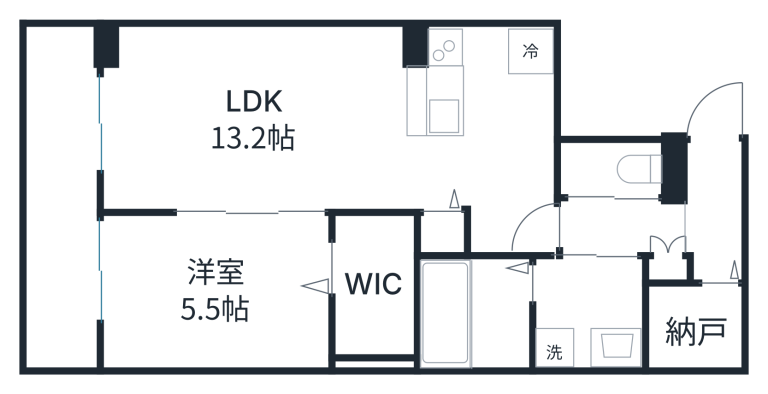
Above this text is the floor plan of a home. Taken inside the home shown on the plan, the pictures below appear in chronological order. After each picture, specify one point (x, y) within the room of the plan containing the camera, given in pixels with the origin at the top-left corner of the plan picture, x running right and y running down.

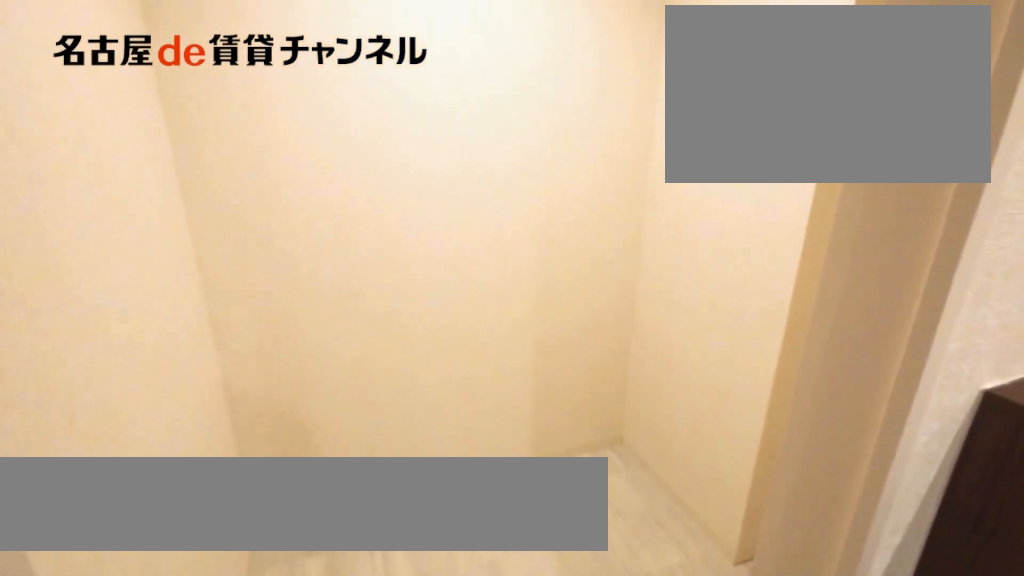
(693, 325)
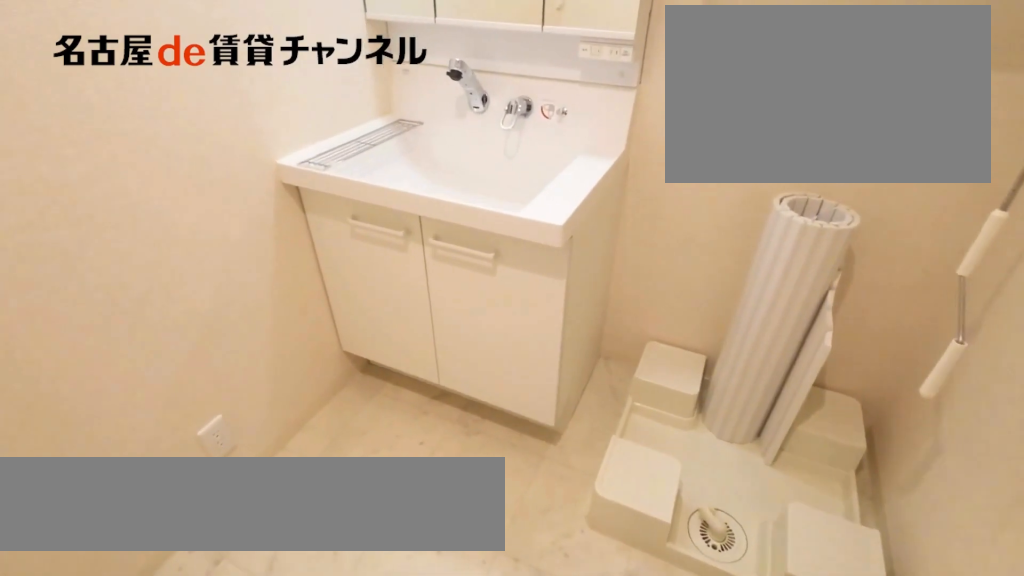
(587, 311)
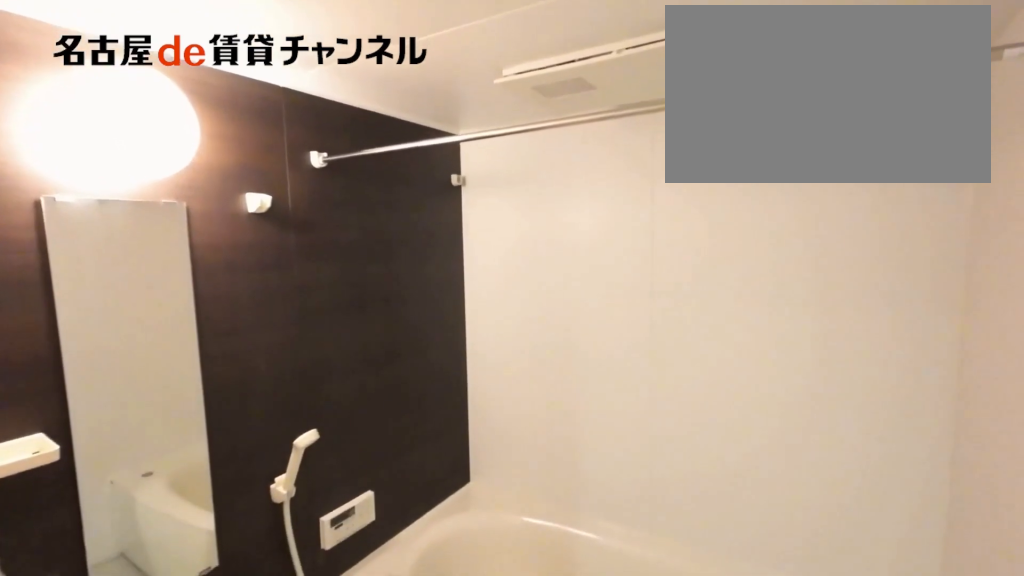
(472, 312)
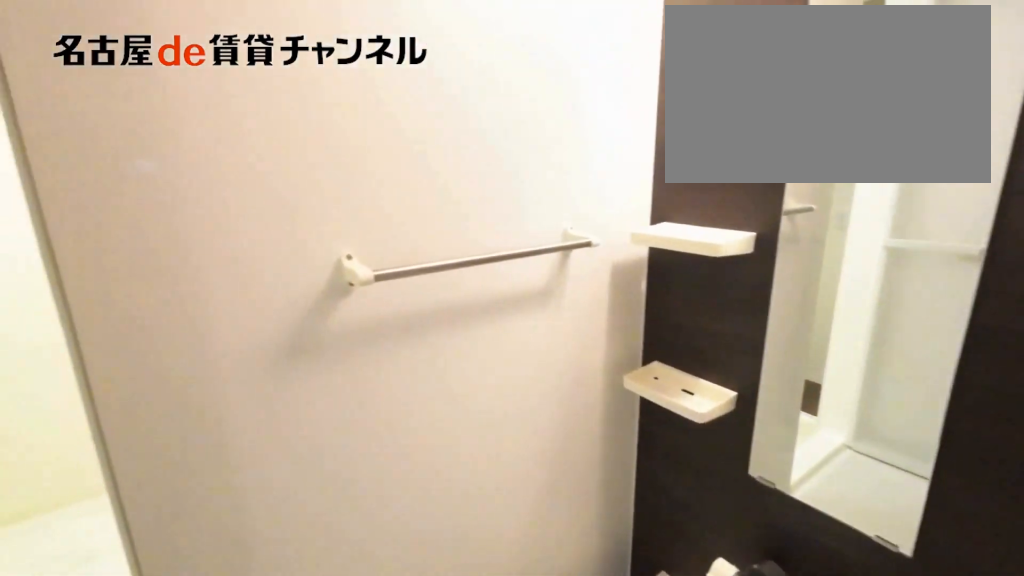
(472, 312)
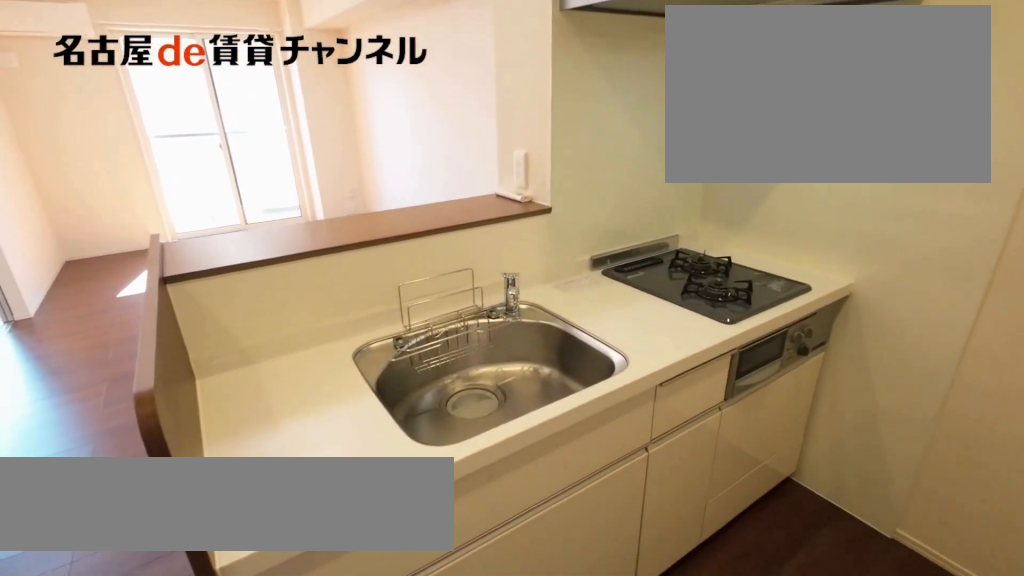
(438, 89)
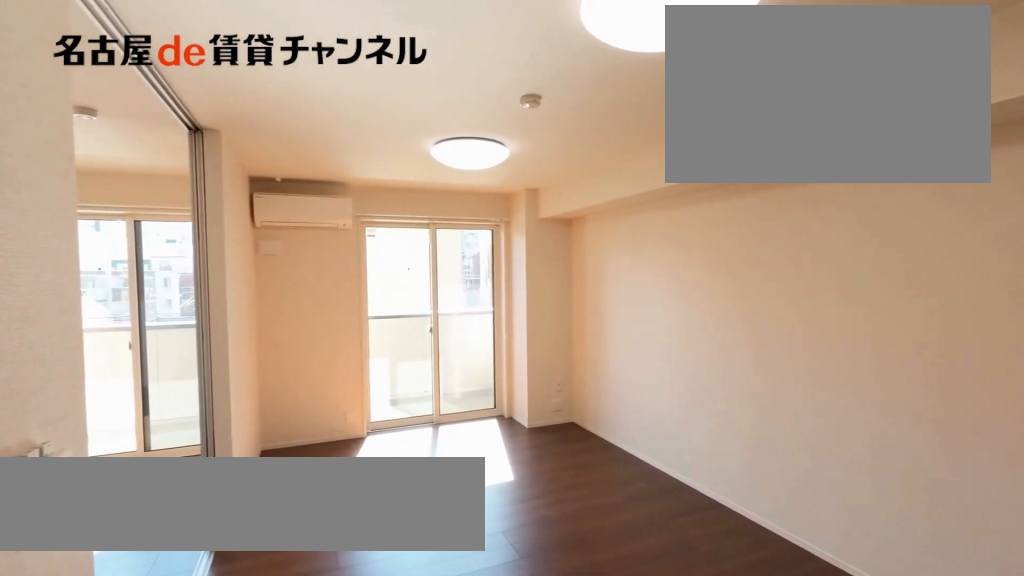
(296, 126)
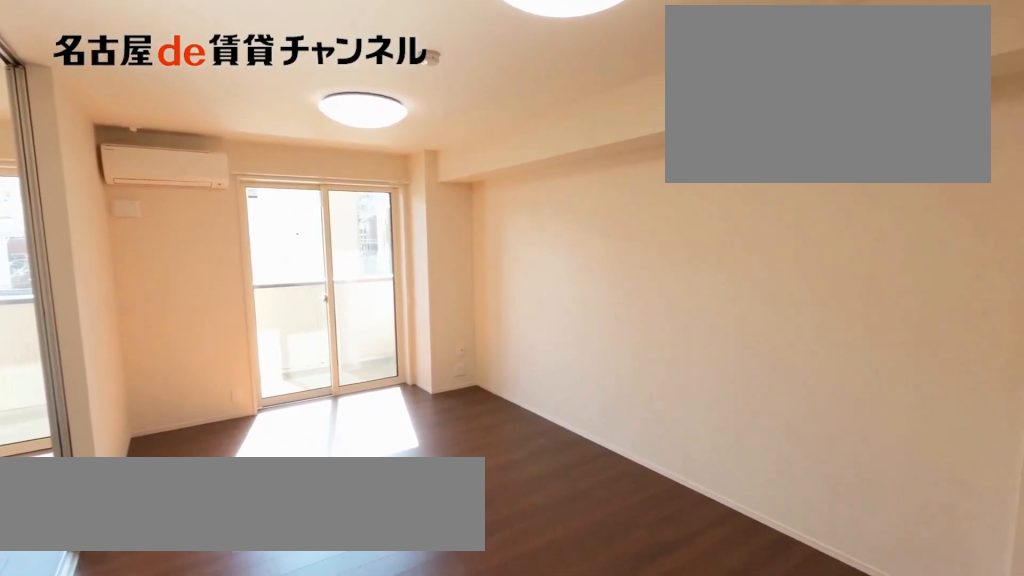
(296, 126)
